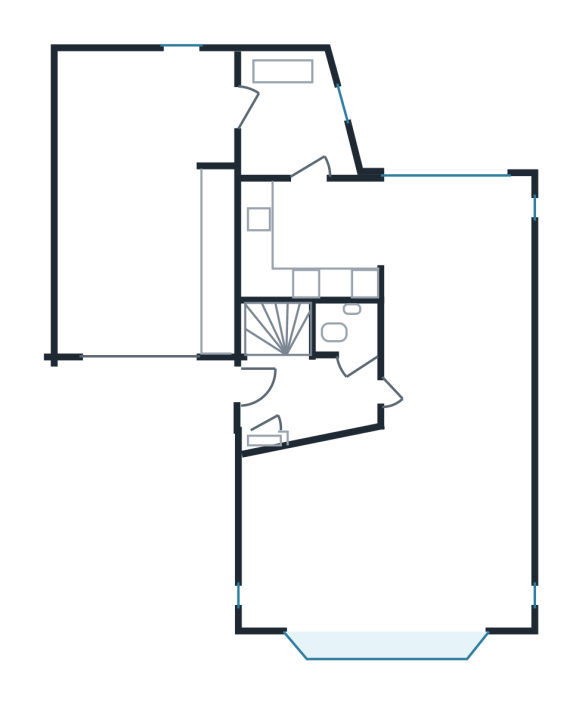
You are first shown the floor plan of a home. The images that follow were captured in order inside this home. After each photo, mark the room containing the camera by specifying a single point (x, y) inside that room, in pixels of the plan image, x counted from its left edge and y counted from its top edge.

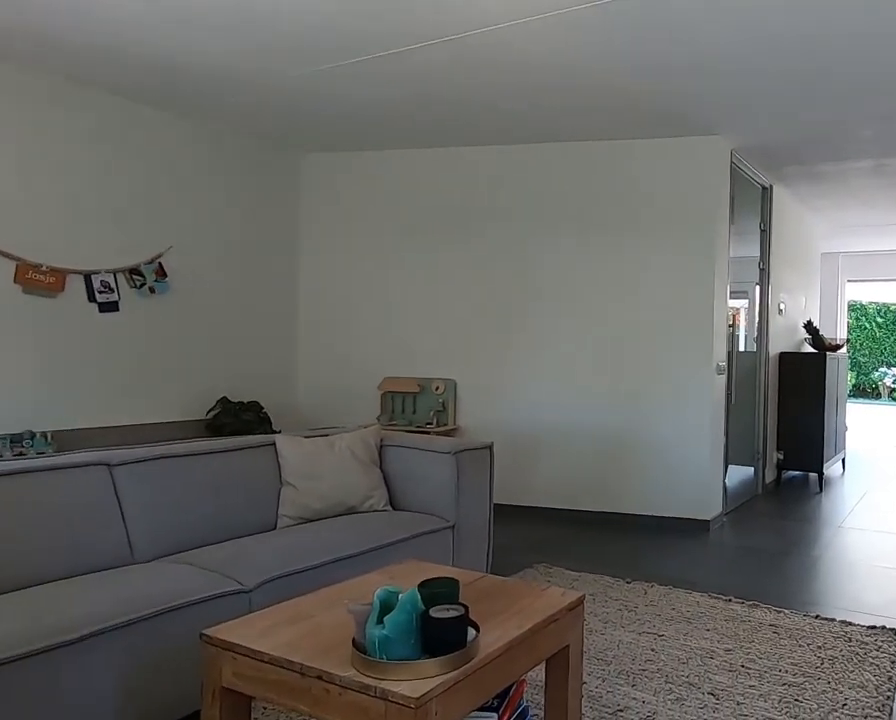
(389, 538)
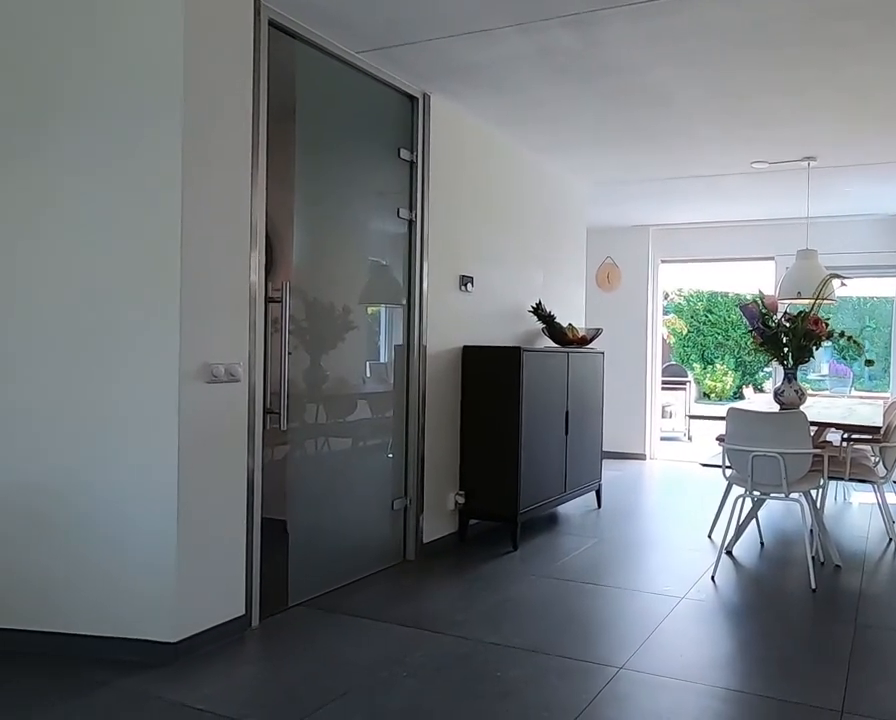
(389, 538)
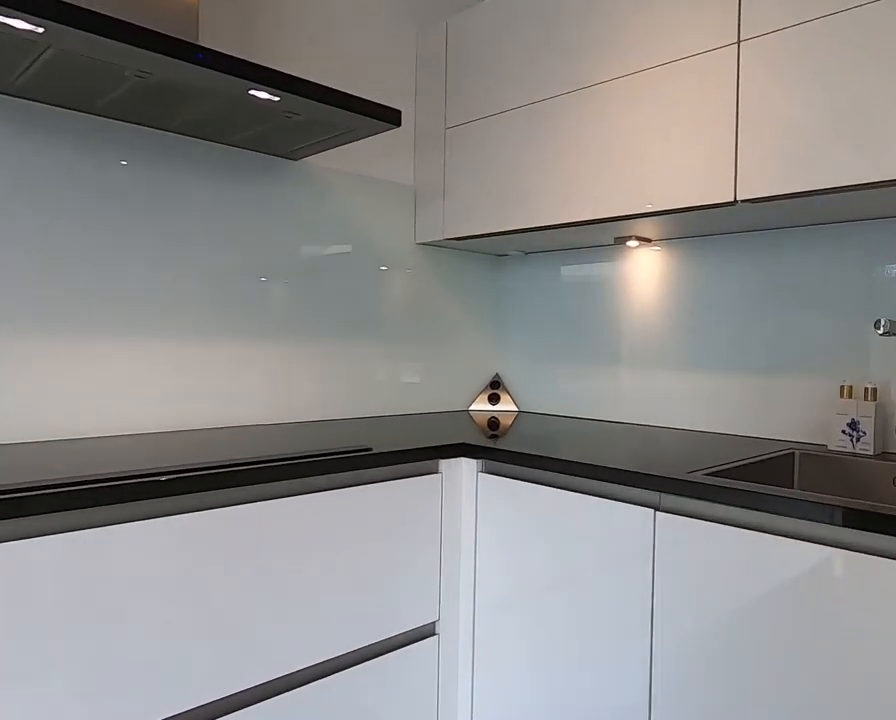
(327, 222)
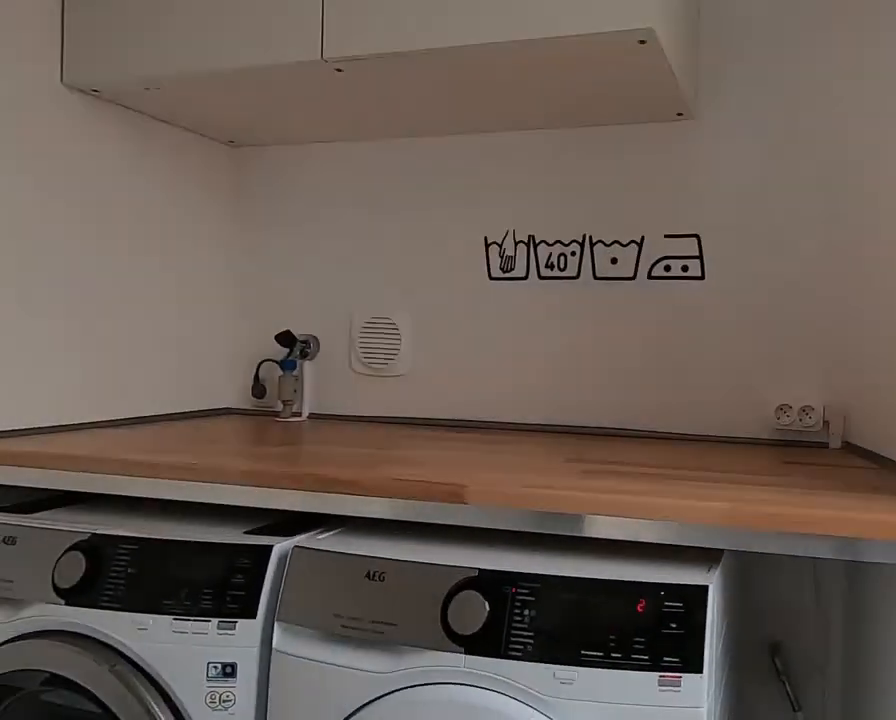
(290, 117)
